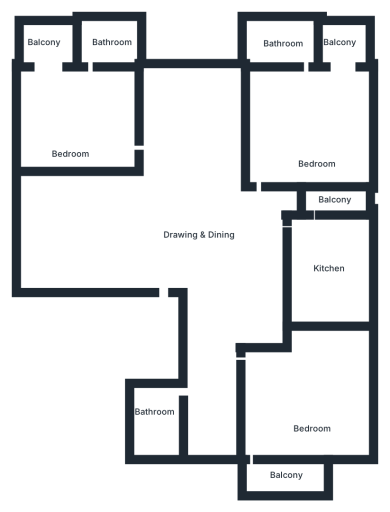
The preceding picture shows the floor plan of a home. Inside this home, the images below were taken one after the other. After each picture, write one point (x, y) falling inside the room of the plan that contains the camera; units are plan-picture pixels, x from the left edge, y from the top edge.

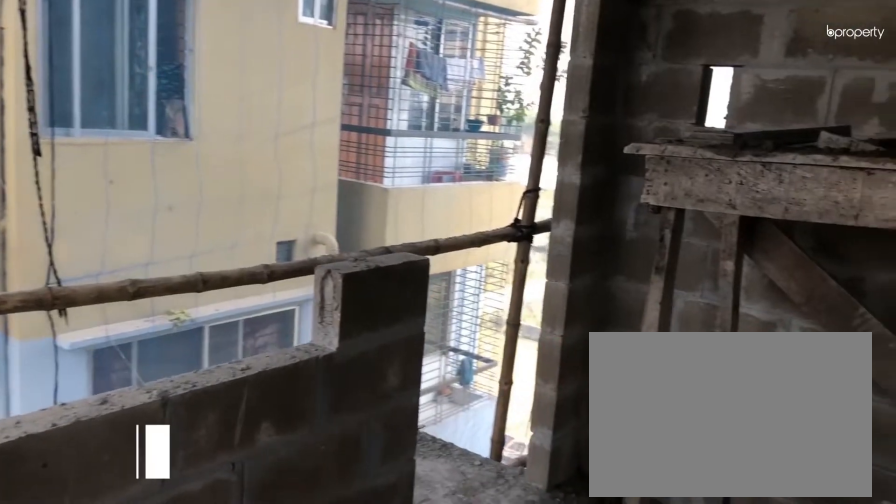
(314, 416)
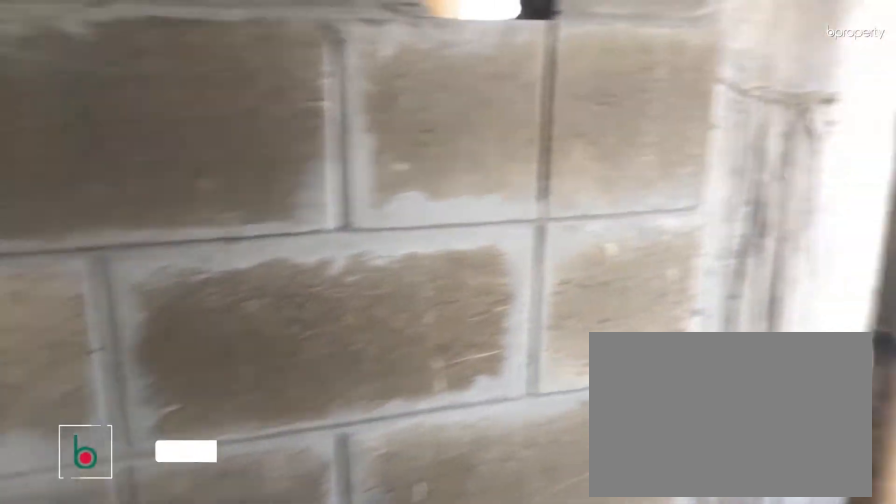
(344, 198)
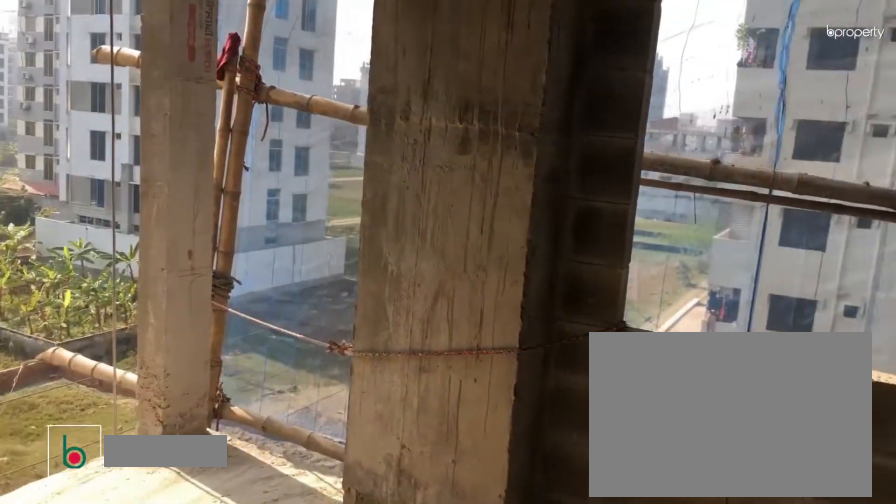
(318, 120)
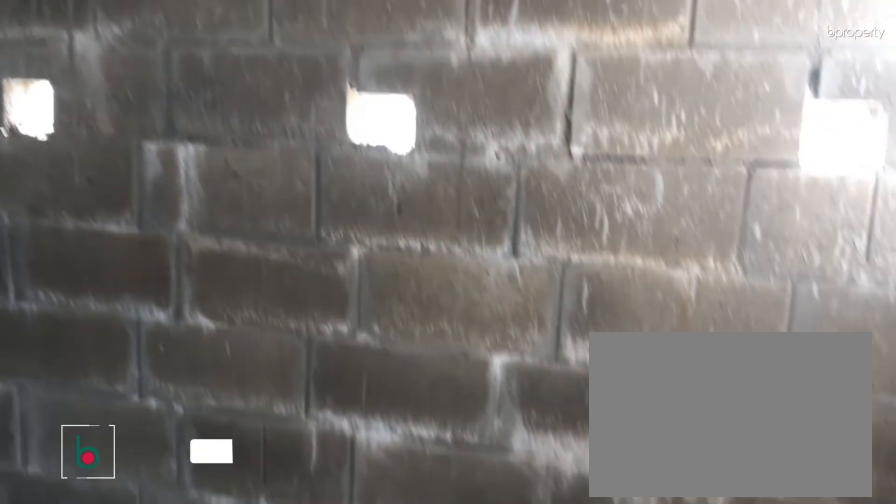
(274, 43)
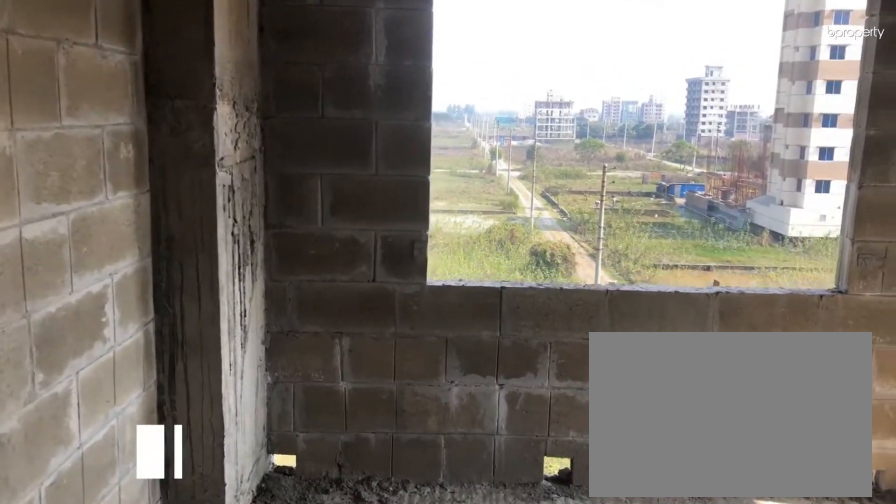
(71, 116)
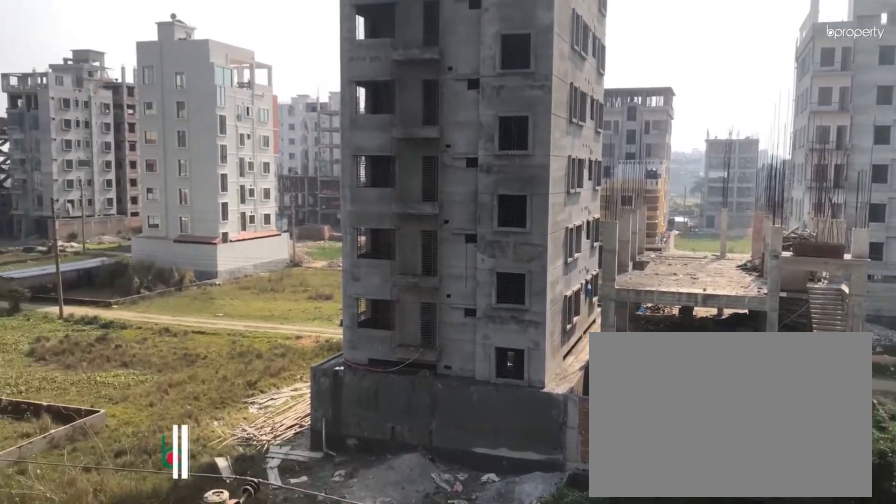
(45, 50)
